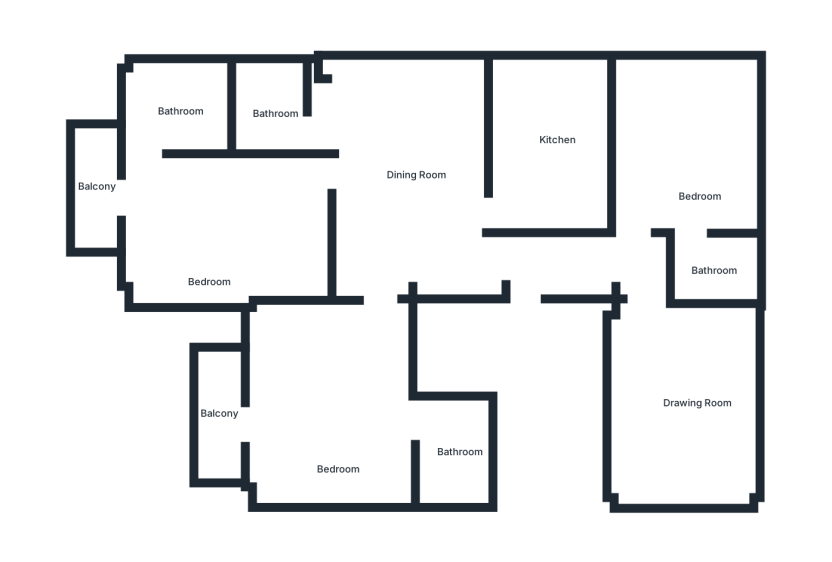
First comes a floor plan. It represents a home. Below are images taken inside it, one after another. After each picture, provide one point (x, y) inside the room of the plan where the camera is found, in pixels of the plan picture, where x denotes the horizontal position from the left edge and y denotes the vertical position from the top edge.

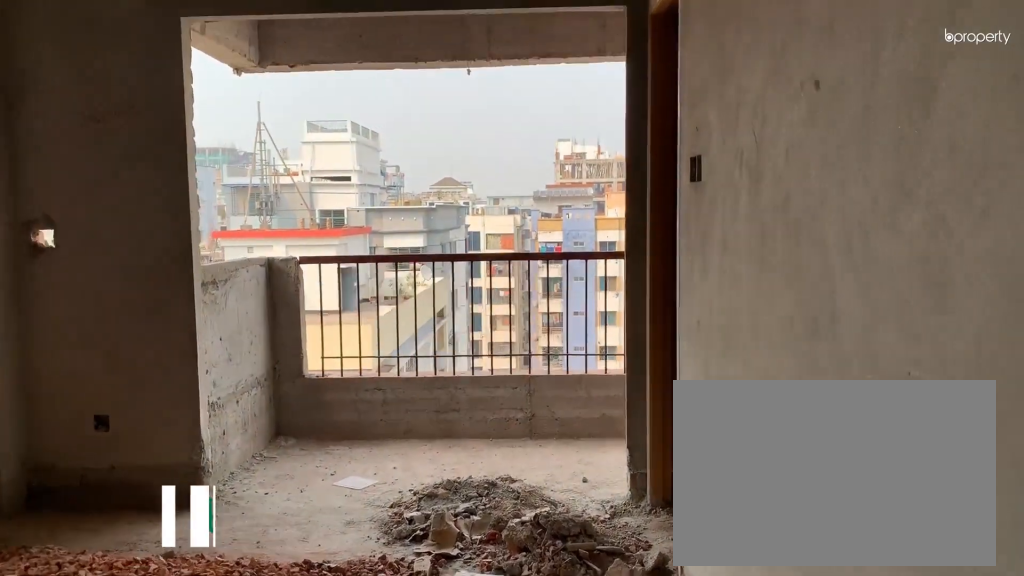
(214, 228)
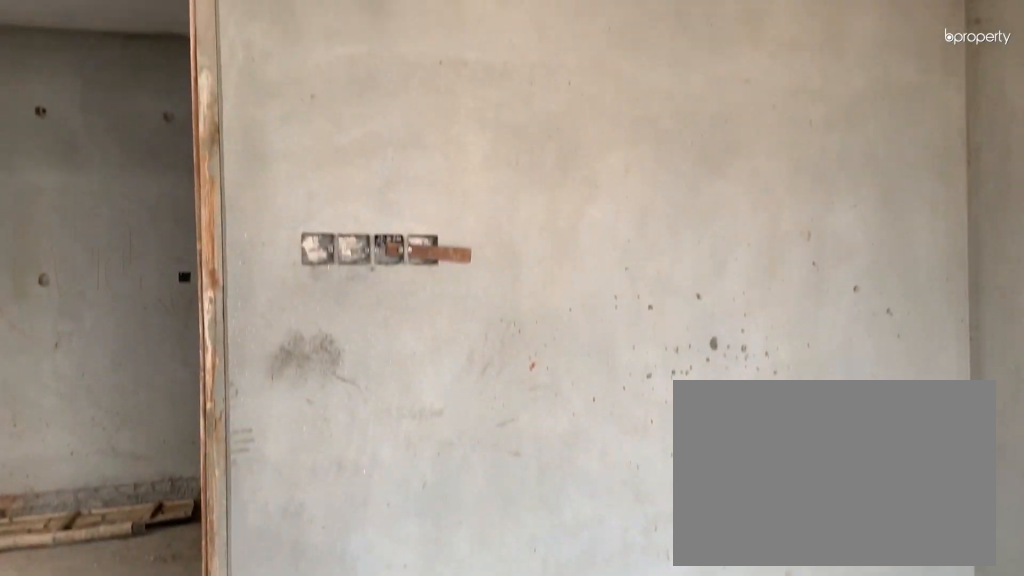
(213, 228)
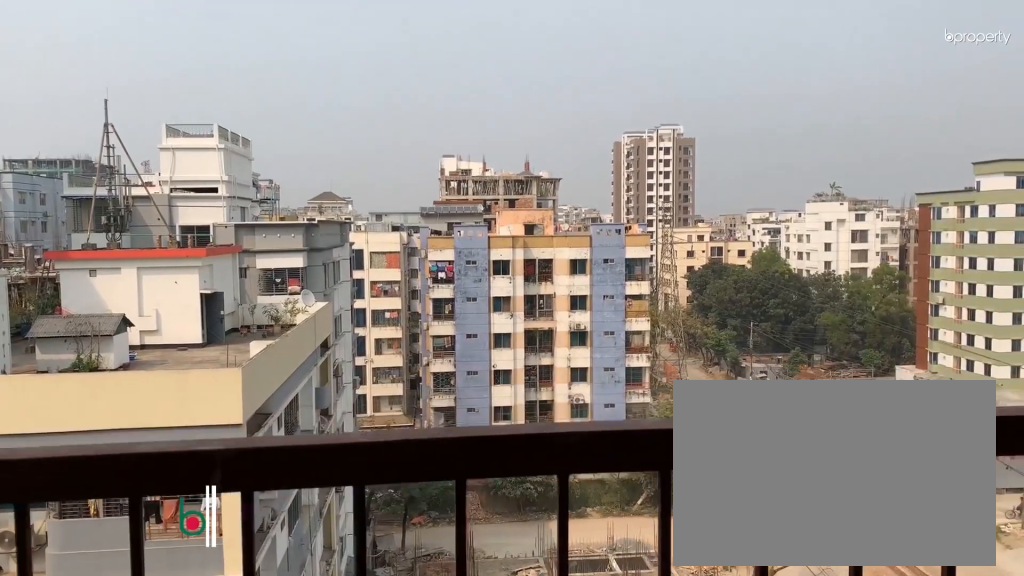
(100, 186)
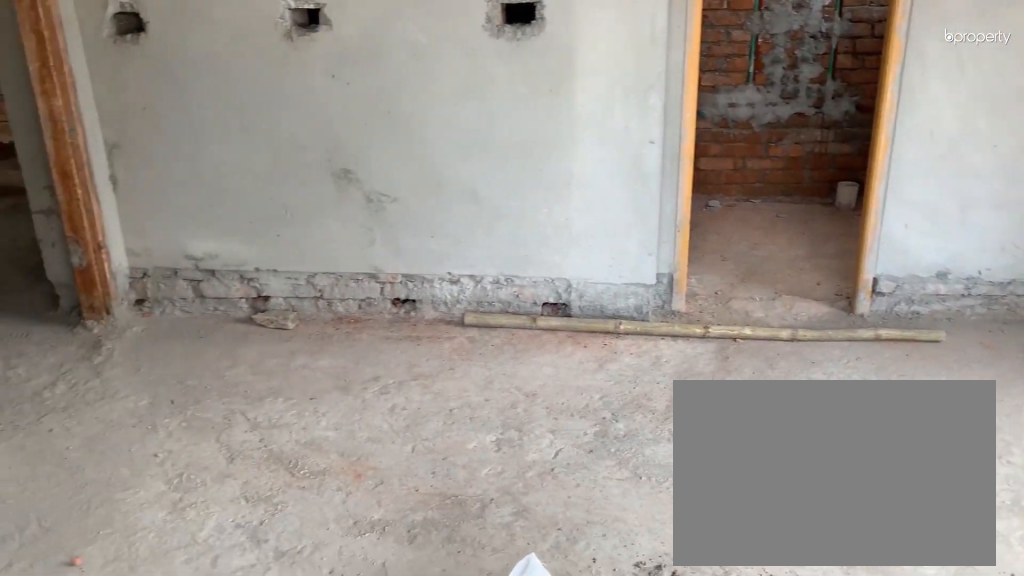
(334, 404)
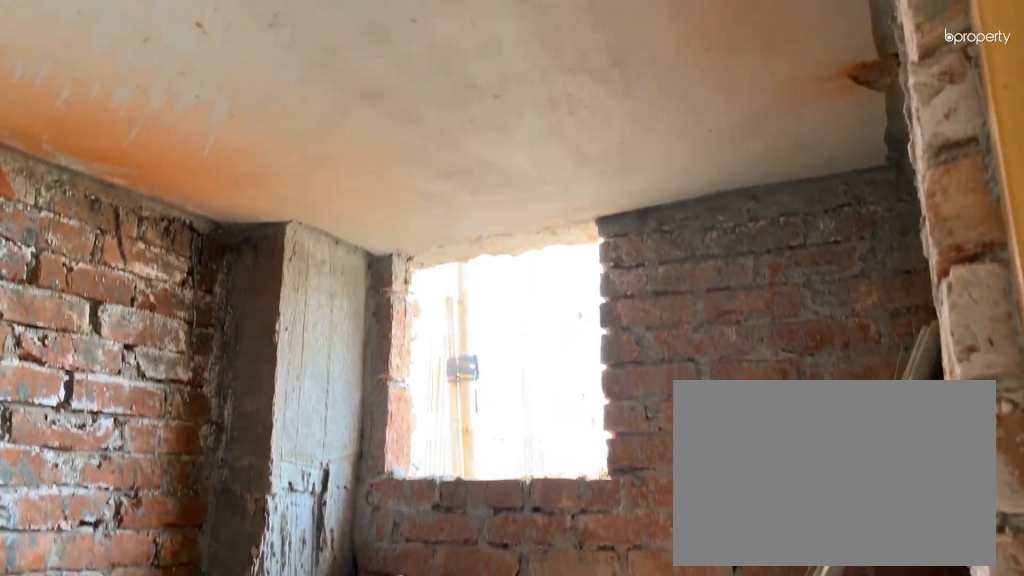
(461, 457)
